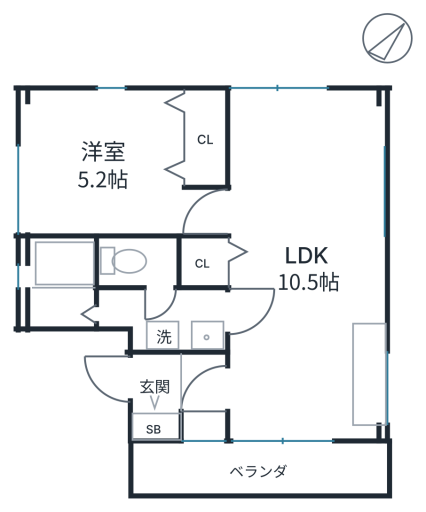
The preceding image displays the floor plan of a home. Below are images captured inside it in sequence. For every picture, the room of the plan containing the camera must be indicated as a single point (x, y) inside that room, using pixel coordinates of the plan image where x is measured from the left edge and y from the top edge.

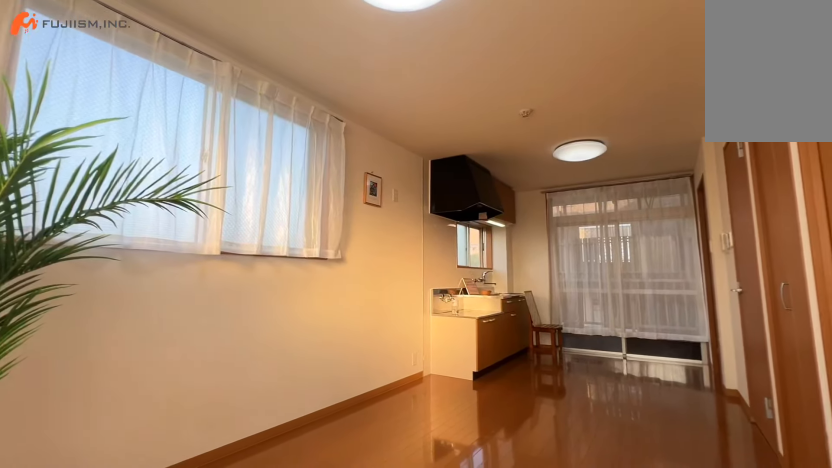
(293, 263)
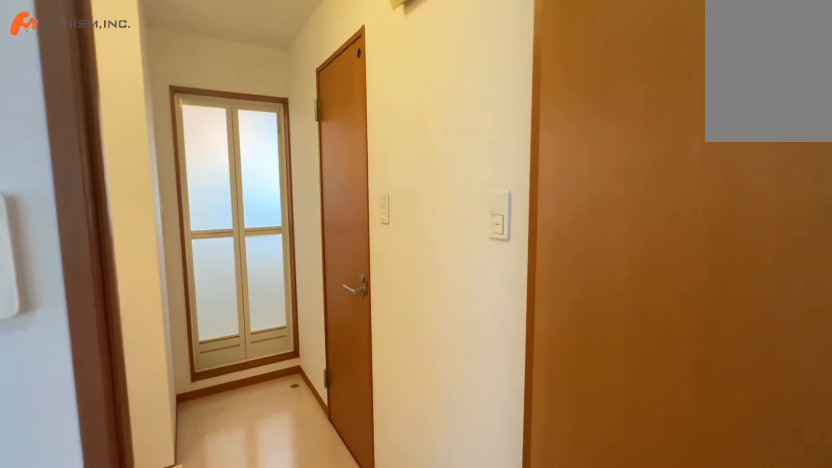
(183, 311)
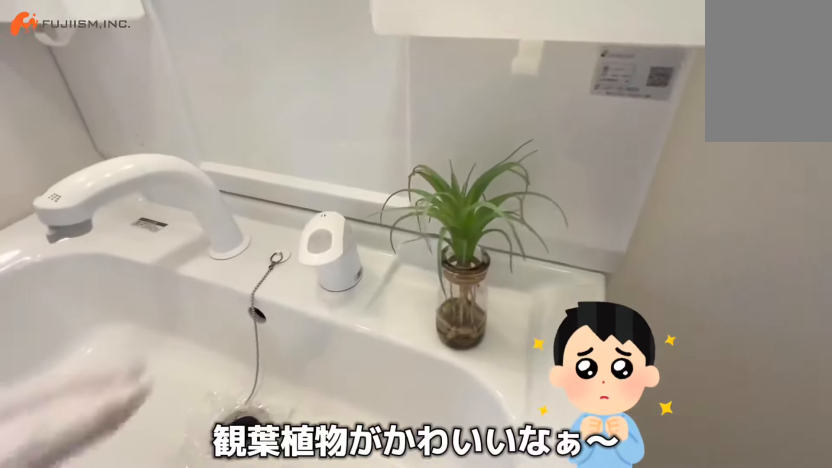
(183, 312)
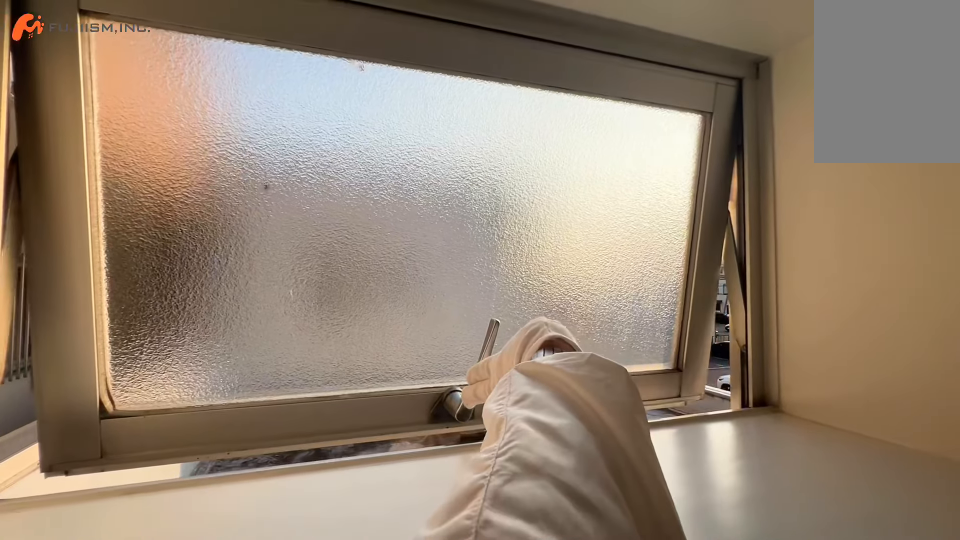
(63, 288)
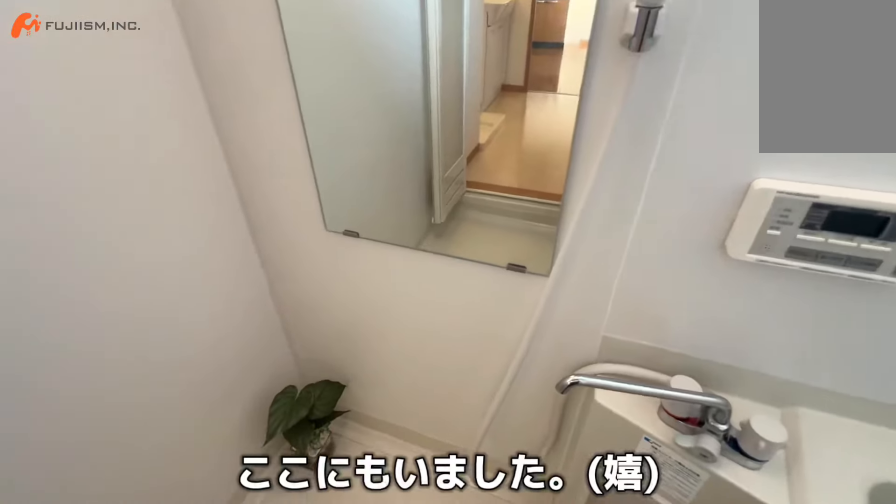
(63, 288)
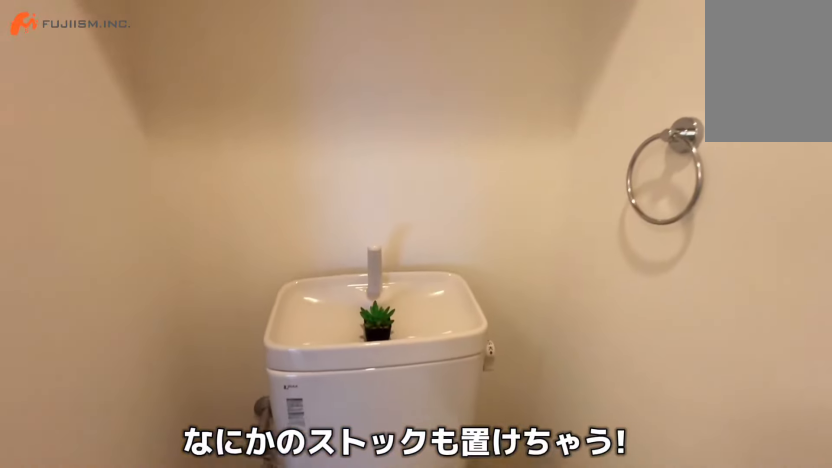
(147, 259)
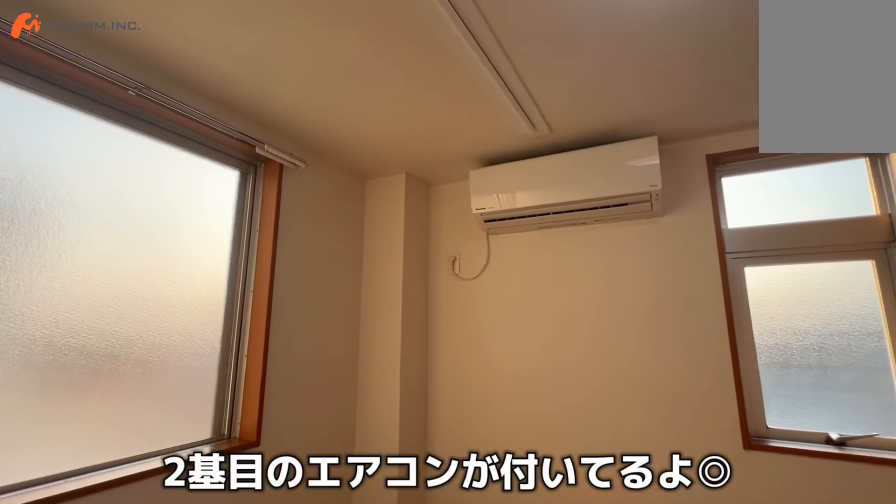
(97, 163)
